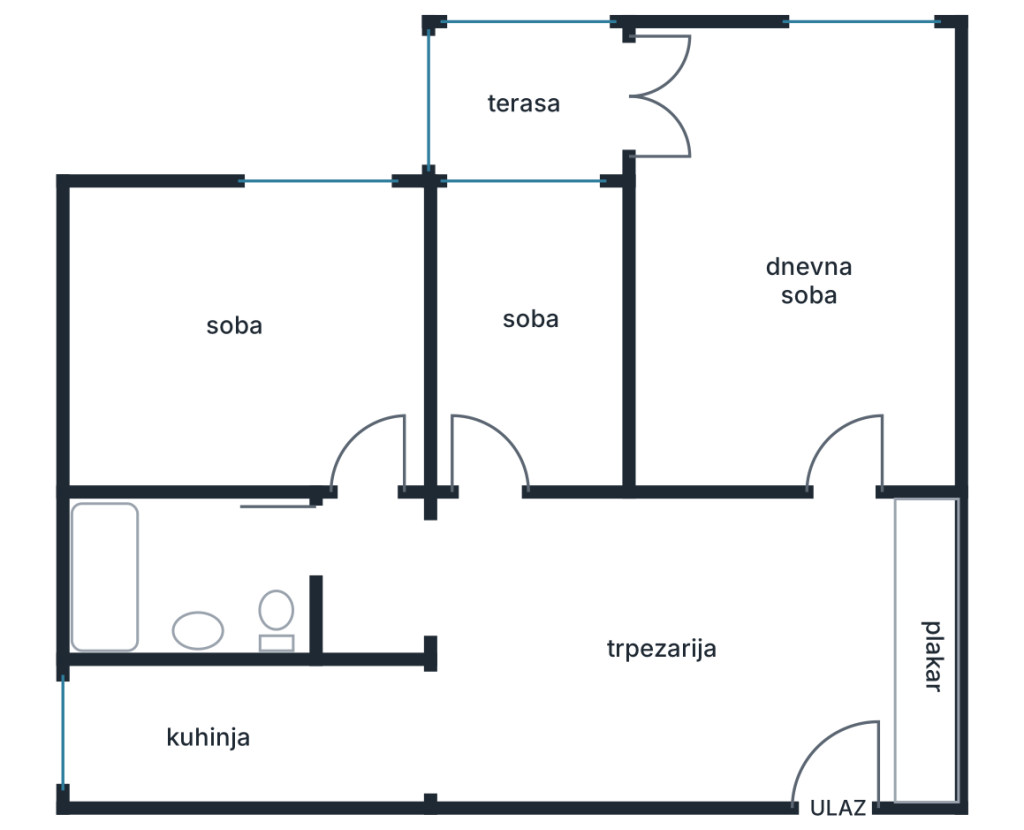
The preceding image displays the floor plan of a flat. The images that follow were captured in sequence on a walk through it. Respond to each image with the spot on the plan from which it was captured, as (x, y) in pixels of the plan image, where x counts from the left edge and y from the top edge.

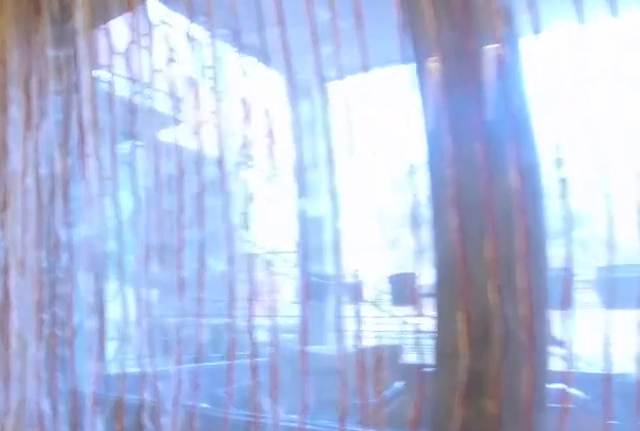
(555, 262)
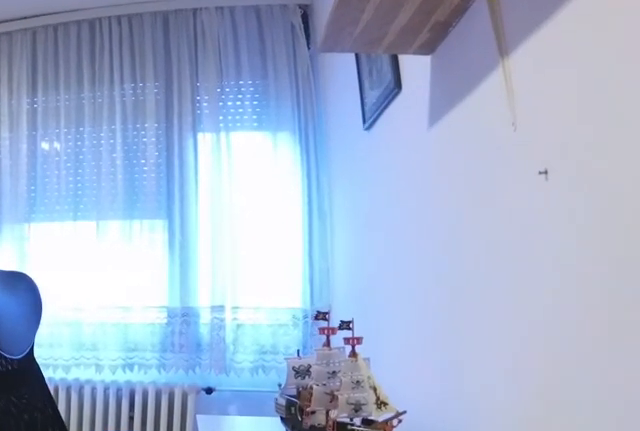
(381, 473)
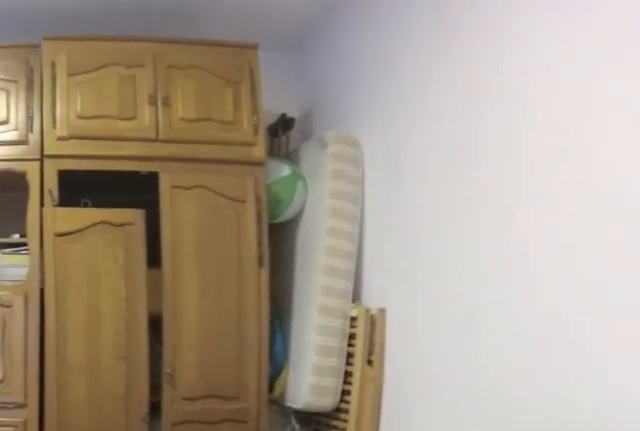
(249, 225)
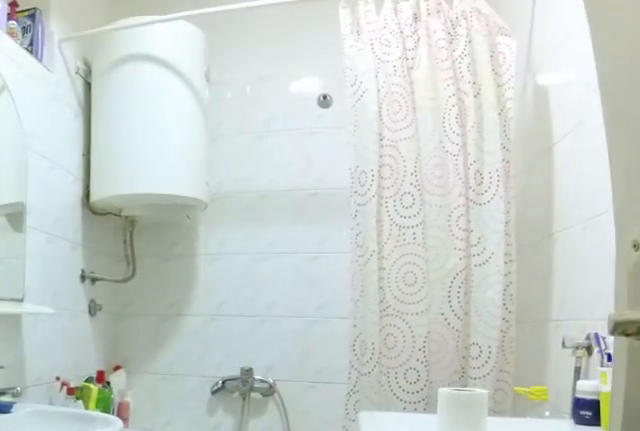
(356, 534)
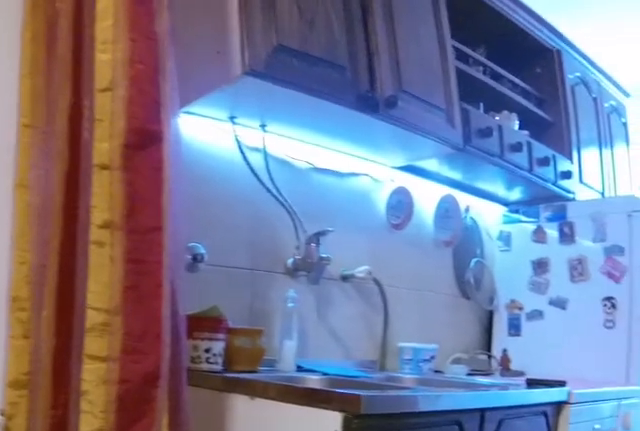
(476, 640)
